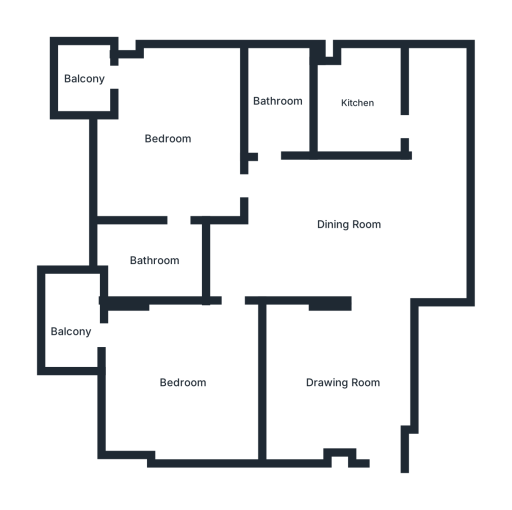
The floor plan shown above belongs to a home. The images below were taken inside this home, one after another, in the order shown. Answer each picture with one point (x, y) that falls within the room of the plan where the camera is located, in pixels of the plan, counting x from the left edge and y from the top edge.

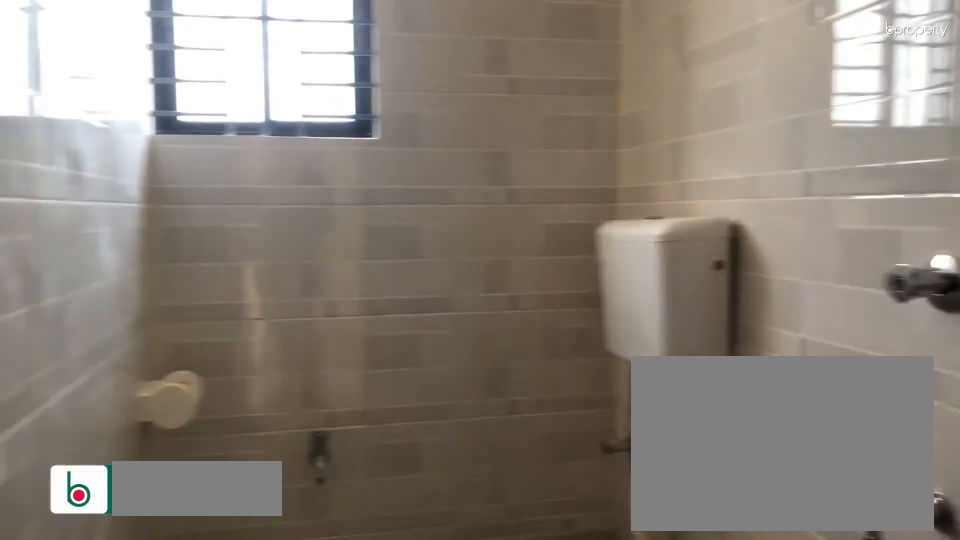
(278, 99)
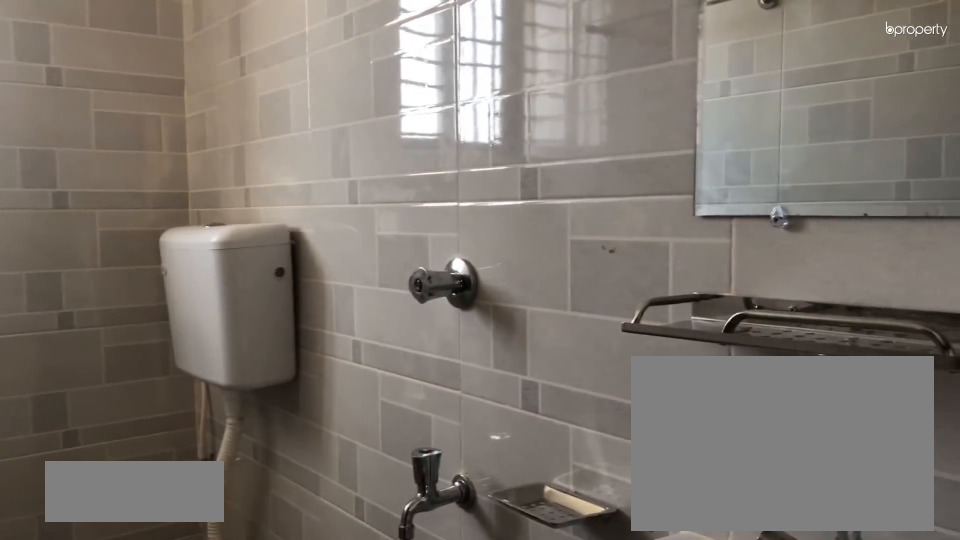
(278, 99)
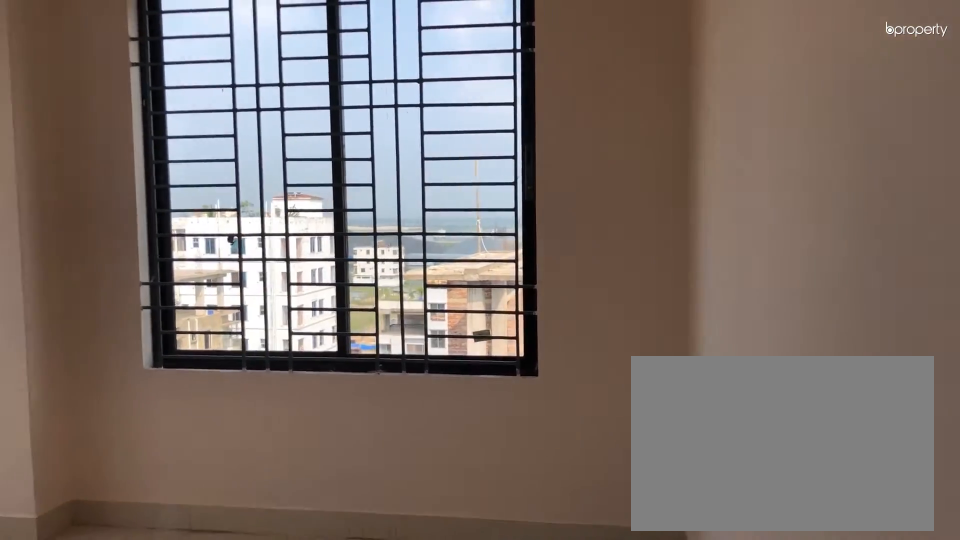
(166, 139)
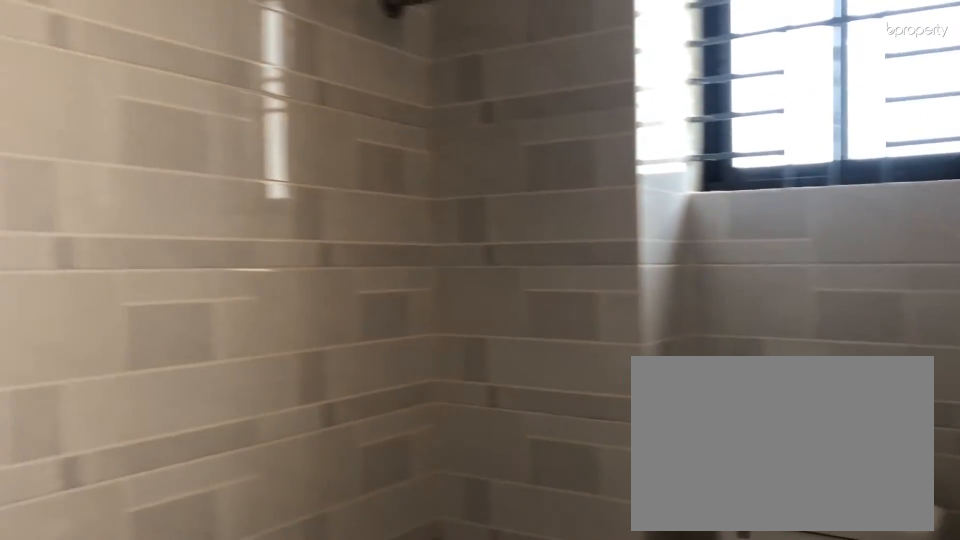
(156, 262)
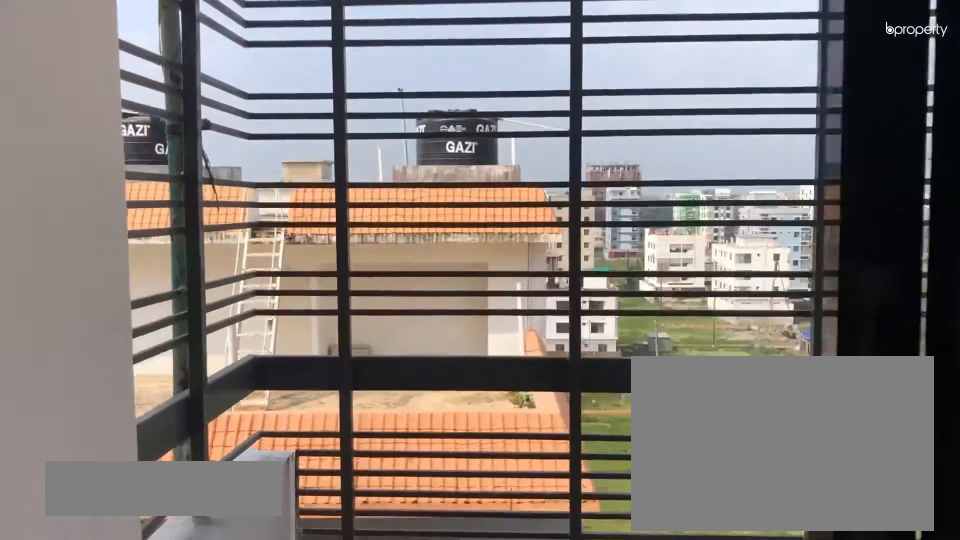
(83, 80)
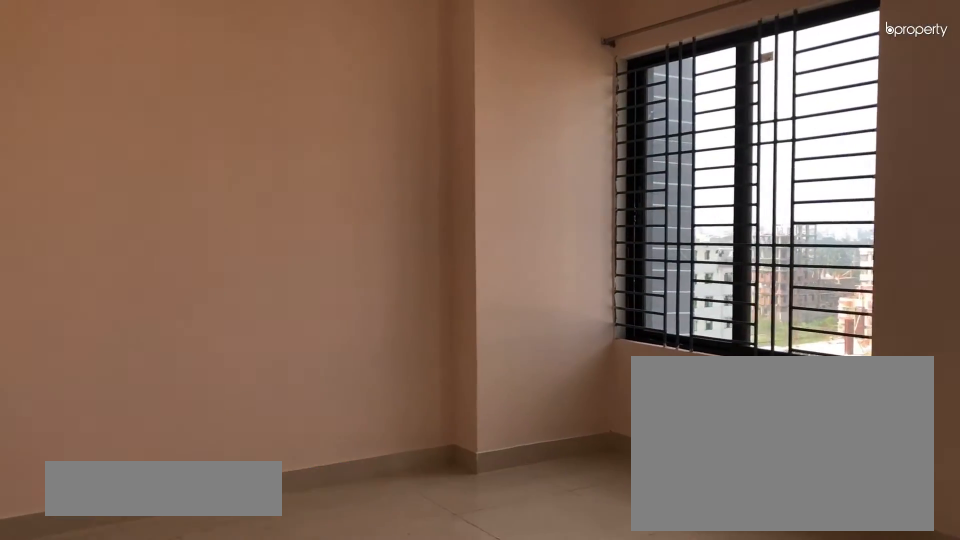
(182, 381)
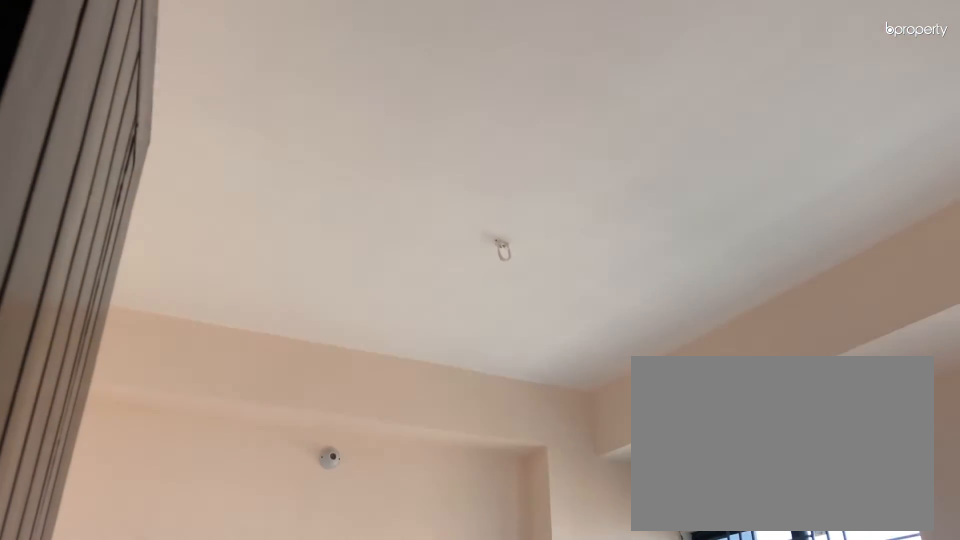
(181, 381)
